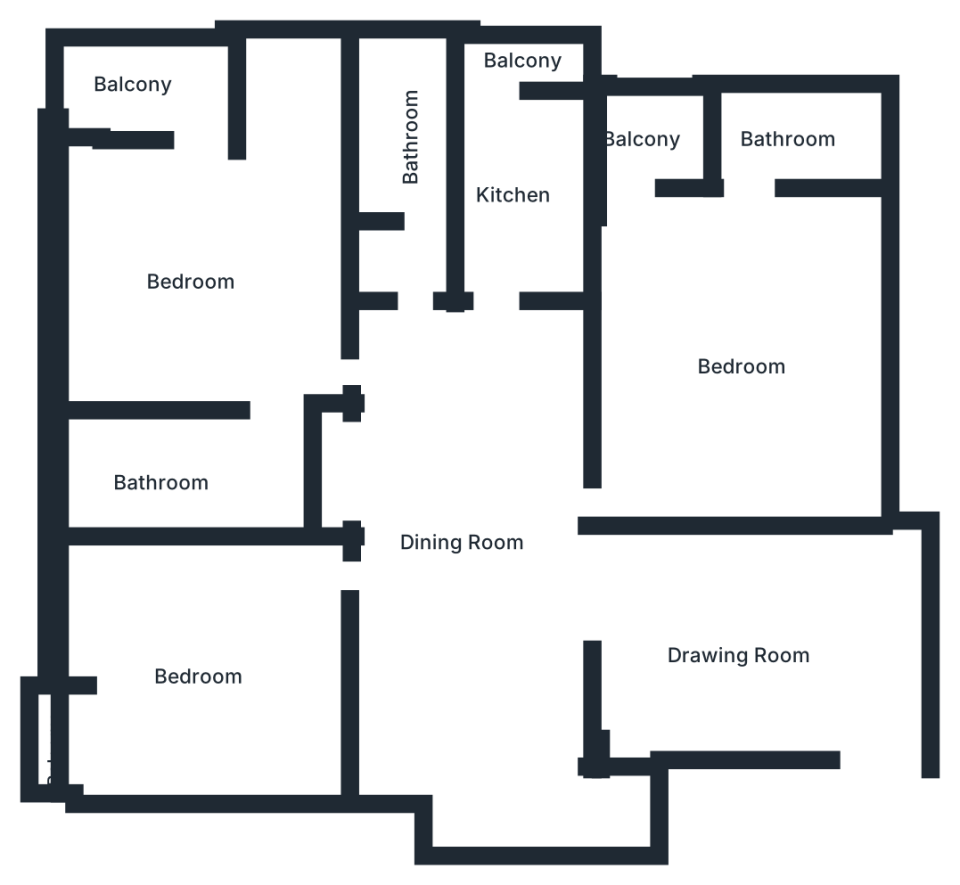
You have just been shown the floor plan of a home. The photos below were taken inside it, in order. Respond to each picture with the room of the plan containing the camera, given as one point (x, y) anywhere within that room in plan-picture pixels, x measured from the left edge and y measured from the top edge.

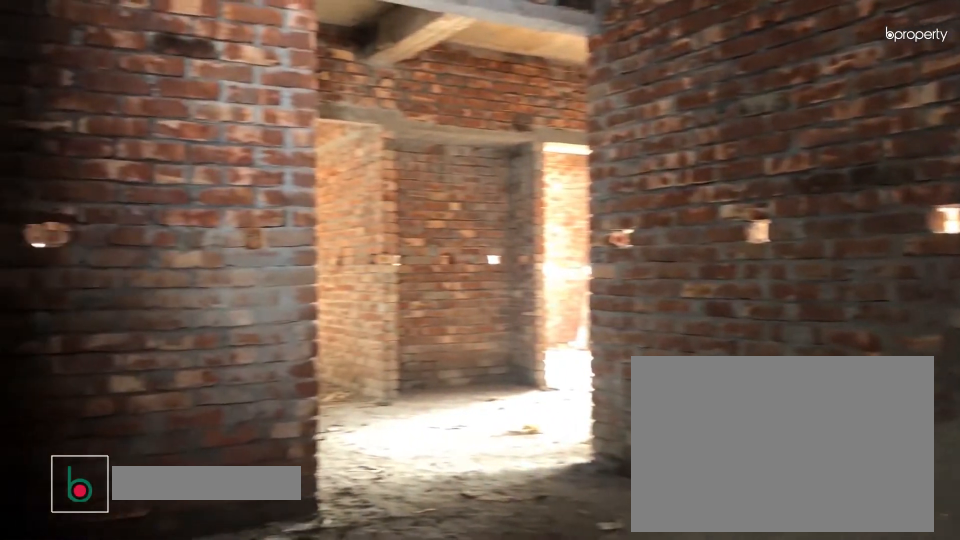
(744, 648)
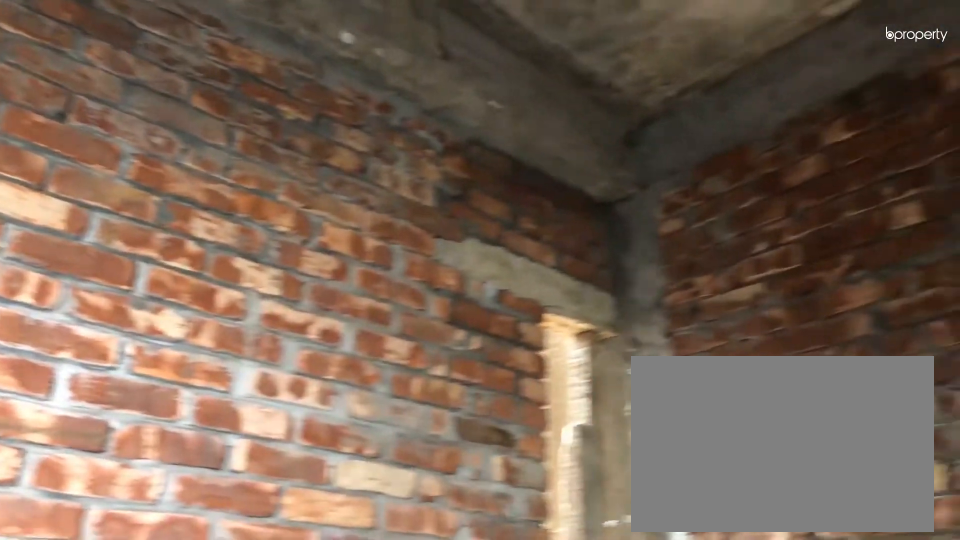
(742, 650)
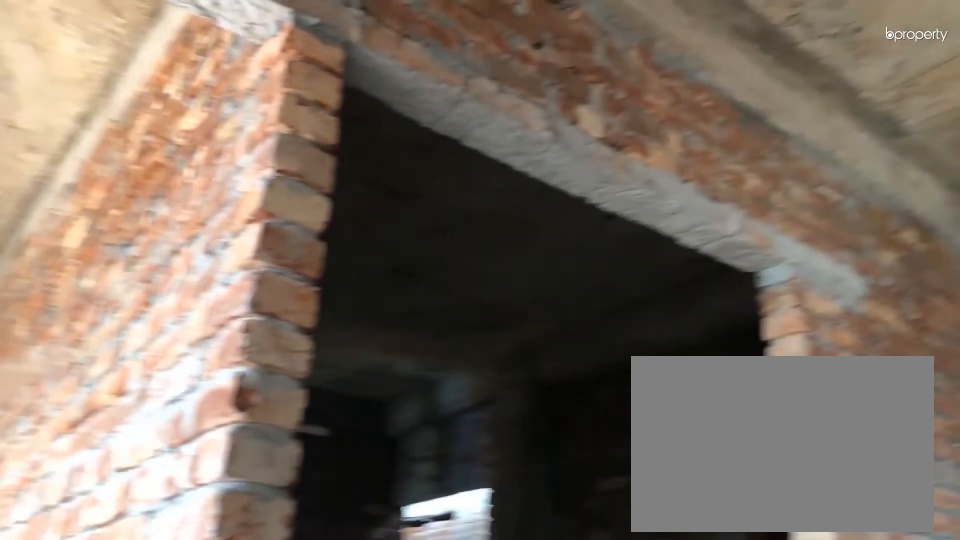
(465, 551)
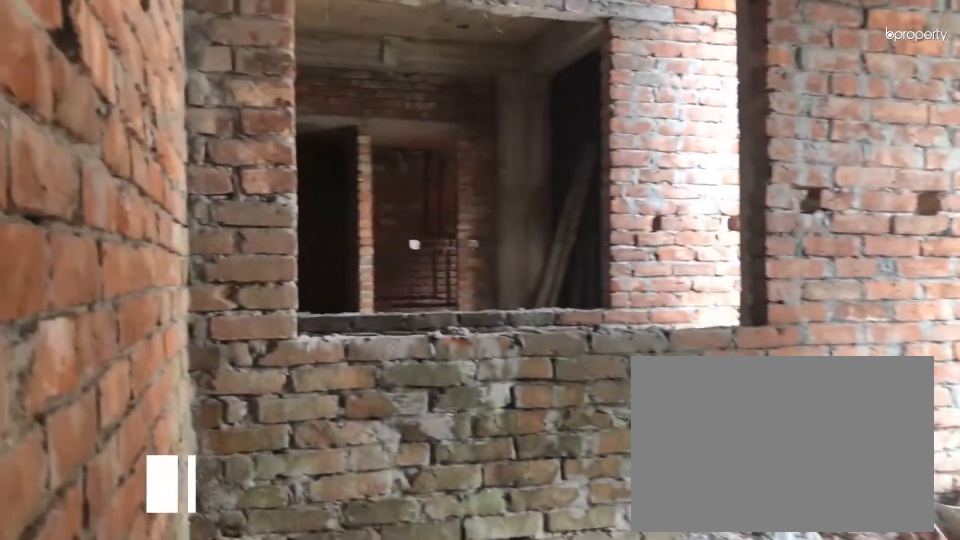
(201, 674)
